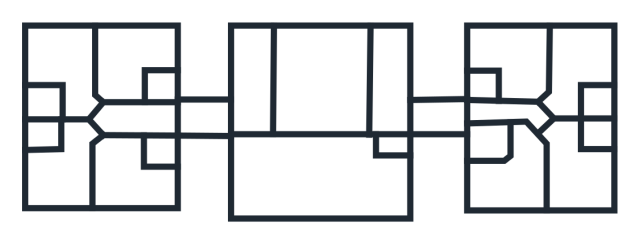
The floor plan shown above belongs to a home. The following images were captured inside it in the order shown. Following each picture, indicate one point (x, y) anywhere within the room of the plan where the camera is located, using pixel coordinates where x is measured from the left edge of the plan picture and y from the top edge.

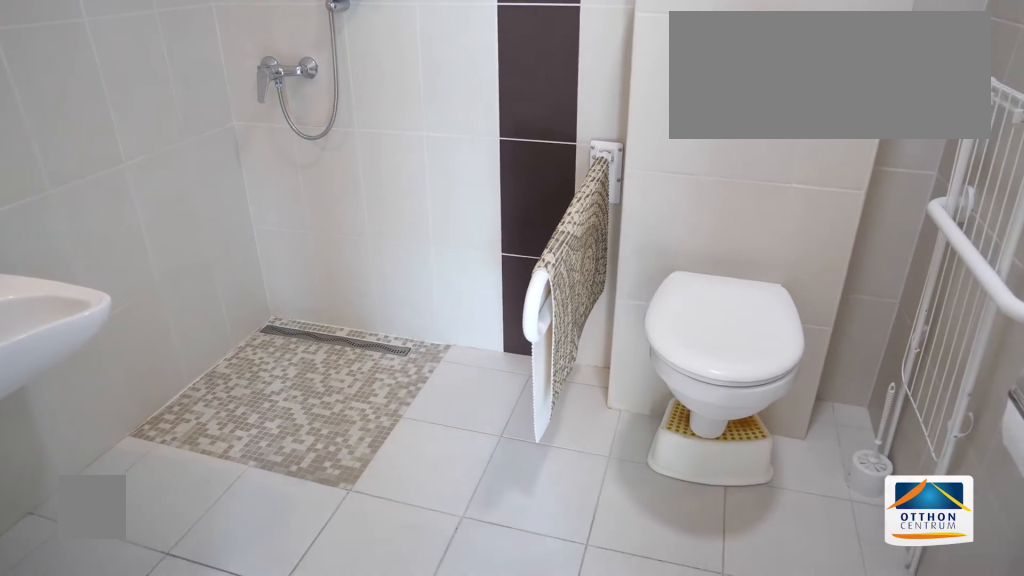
(489, 141)
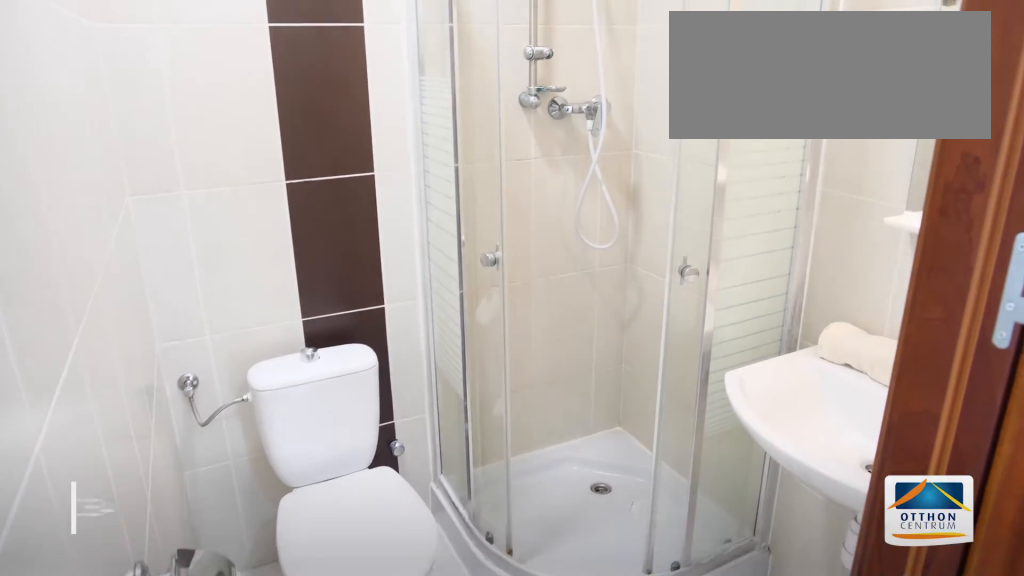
(45, 135)
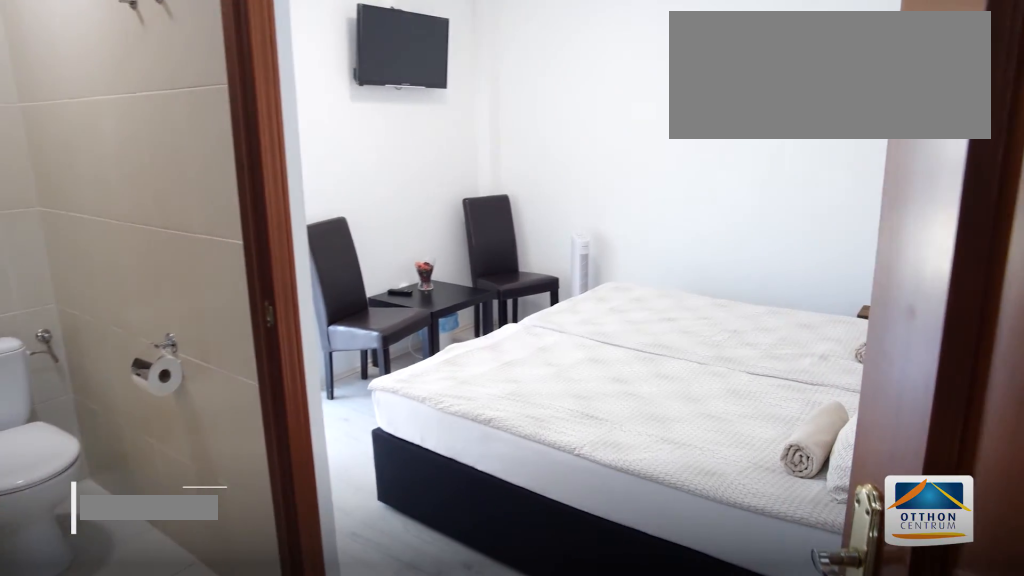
(57, 58)
